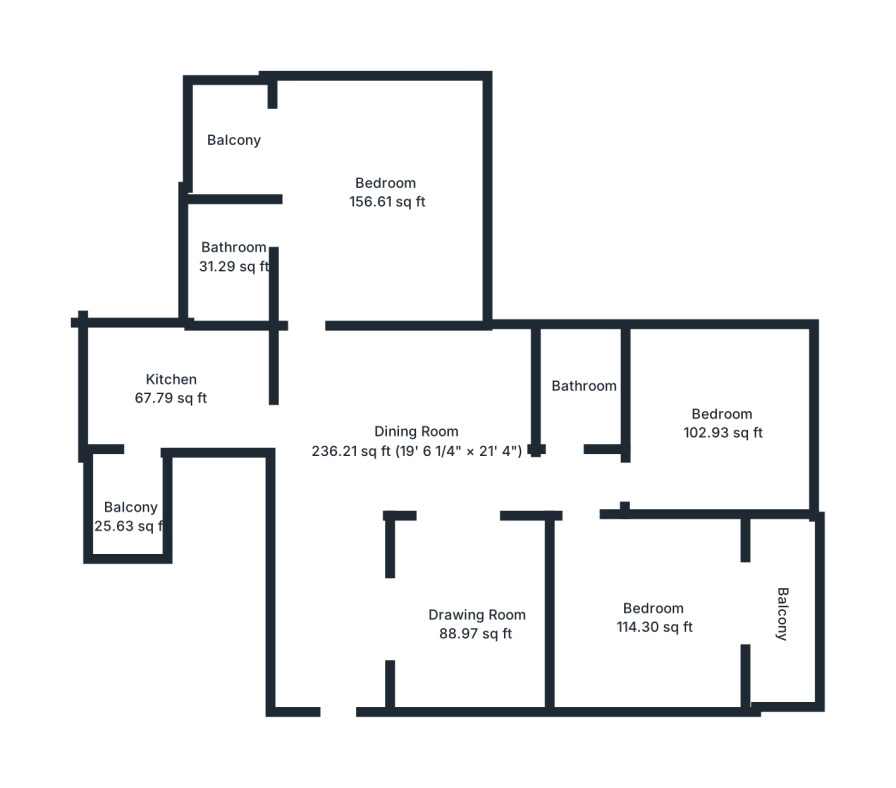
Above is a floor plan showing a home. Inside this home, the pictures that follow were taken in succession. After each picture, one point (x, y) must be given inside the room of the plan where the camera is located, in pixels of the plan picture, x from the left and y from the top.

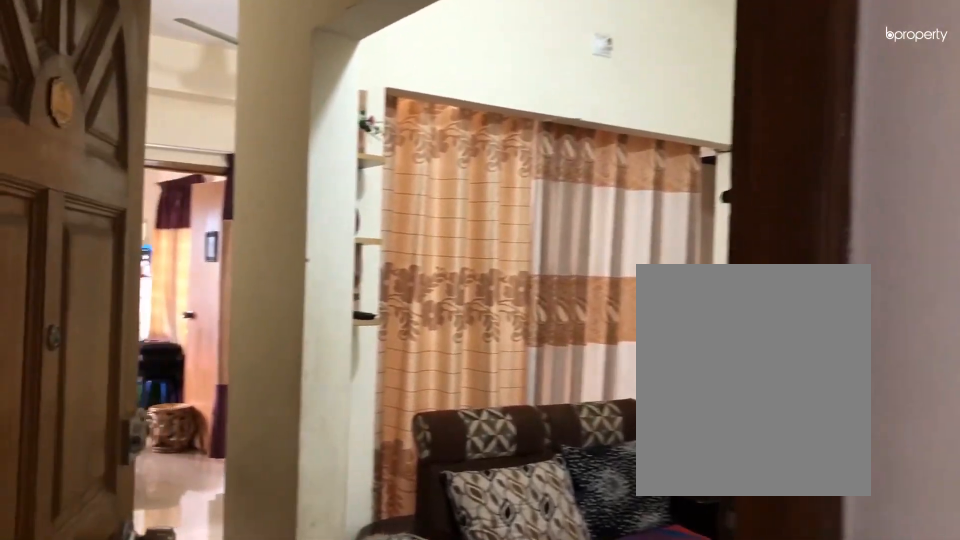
(328, 623)
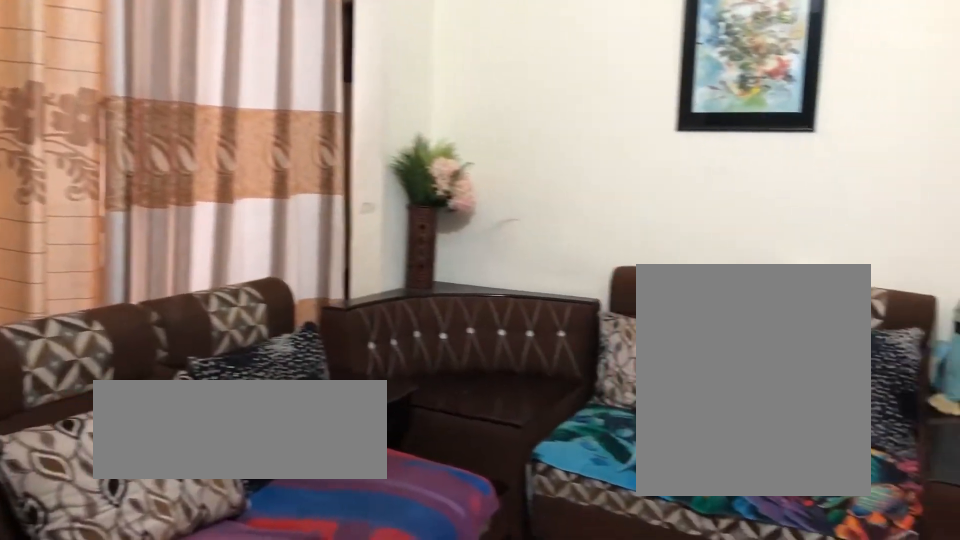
(480, 623)
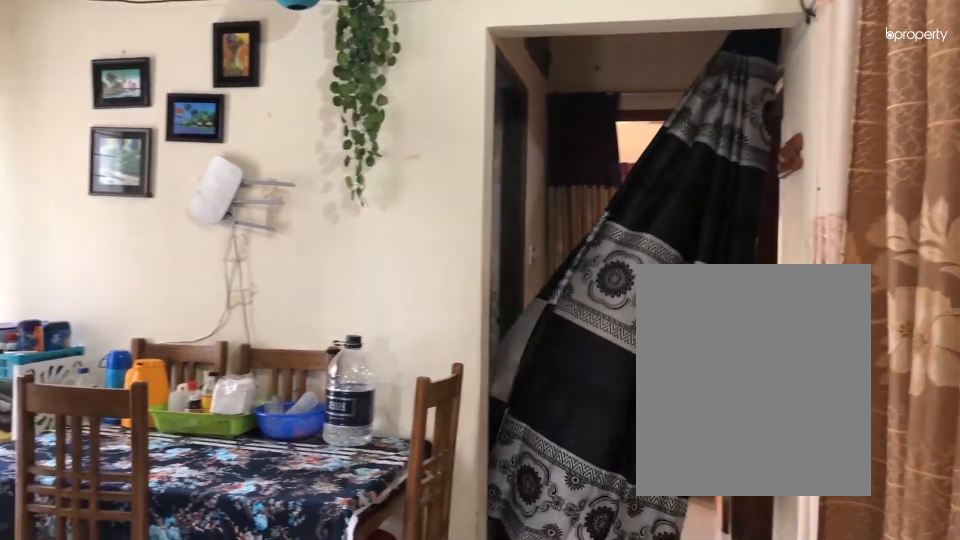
(411, 440)
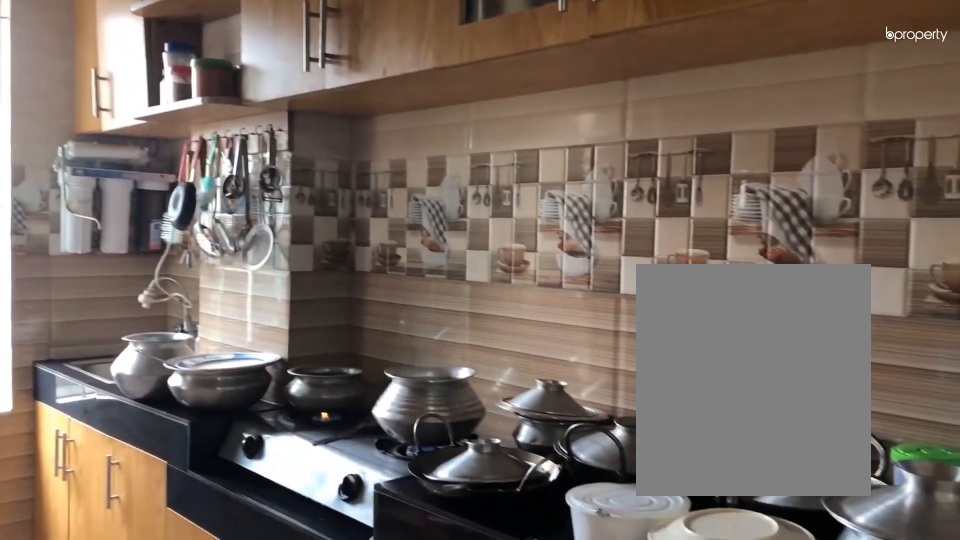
(170, 391)
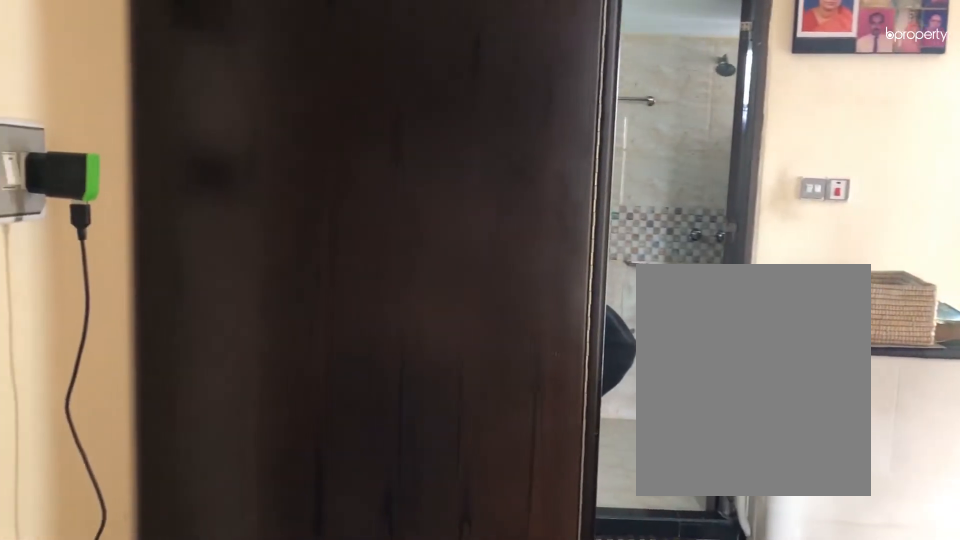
(384, 198)
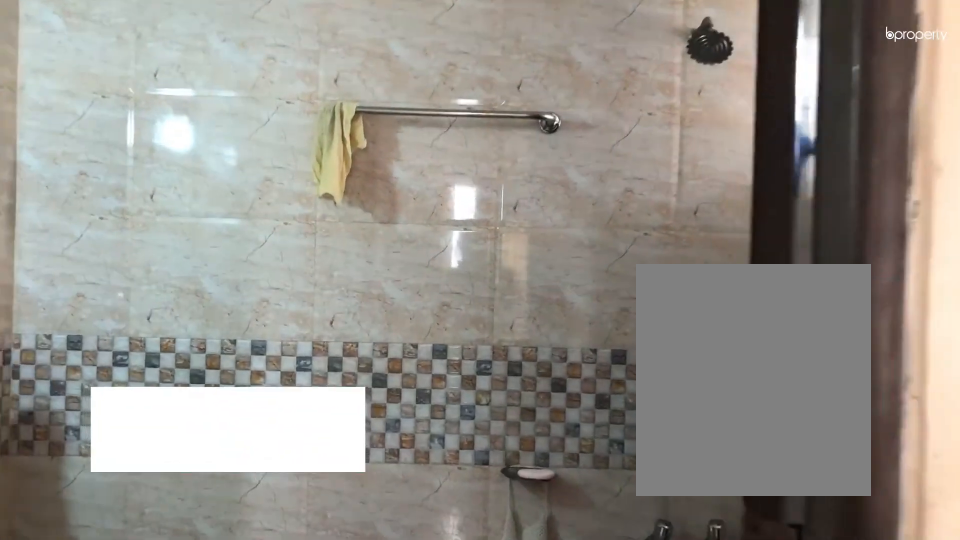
(232, 260)
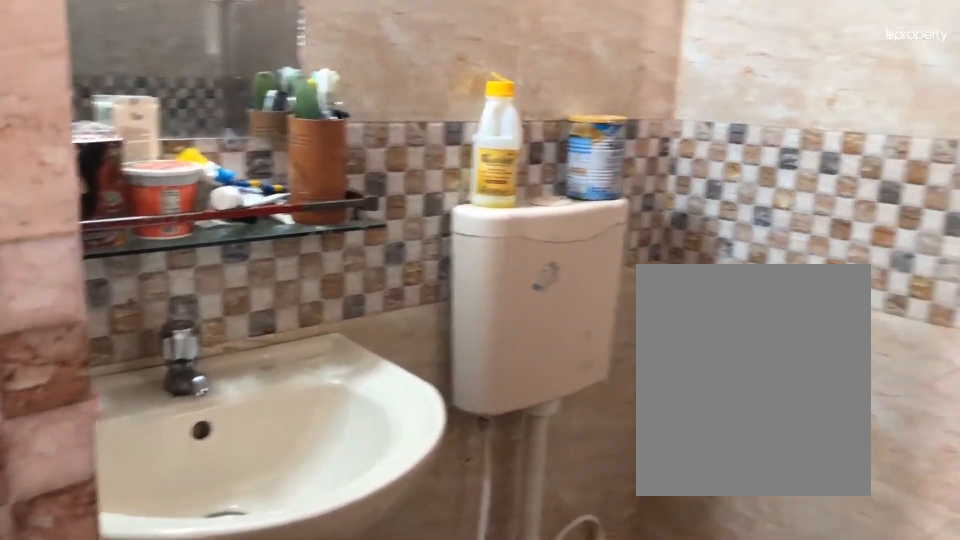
(232, 260)
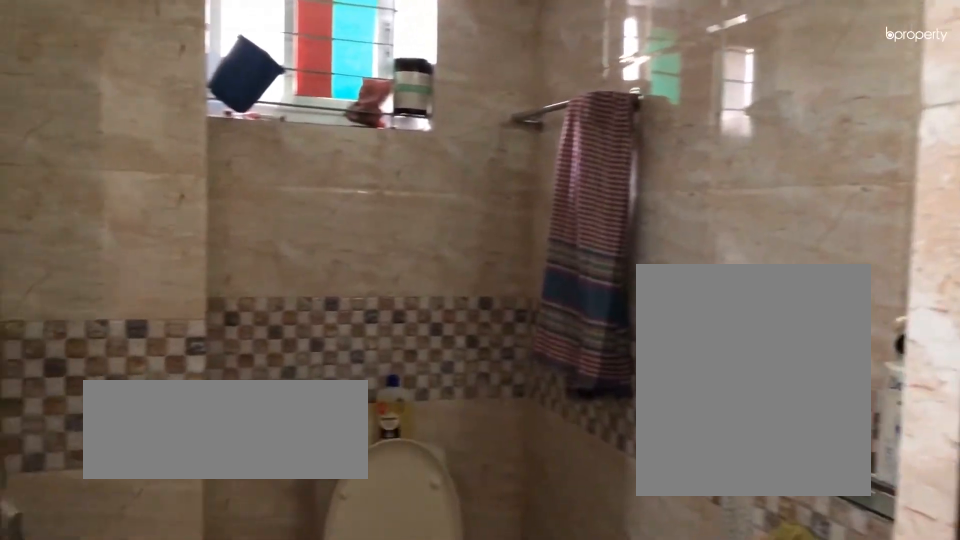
(584, 388)
